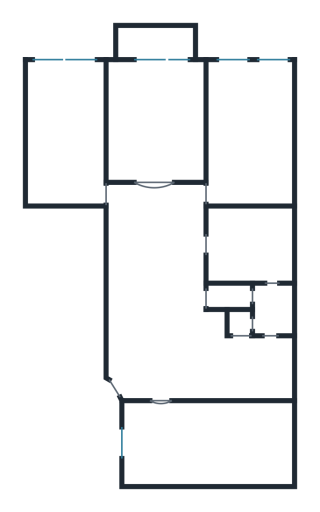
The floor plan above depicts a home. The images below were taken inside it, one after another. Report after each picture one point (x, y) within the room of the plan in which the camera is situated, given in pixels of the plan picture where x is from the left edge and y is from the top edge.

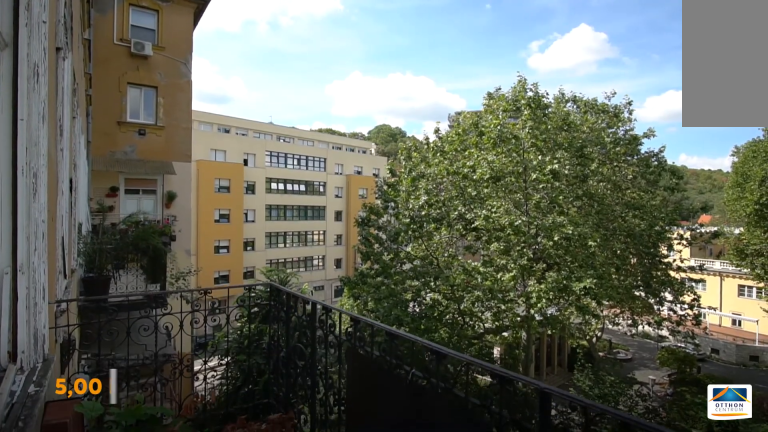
(157, 44)
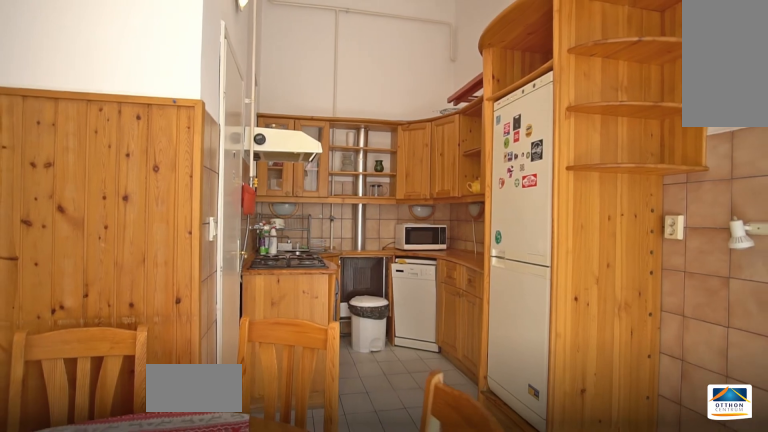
(276, 372)
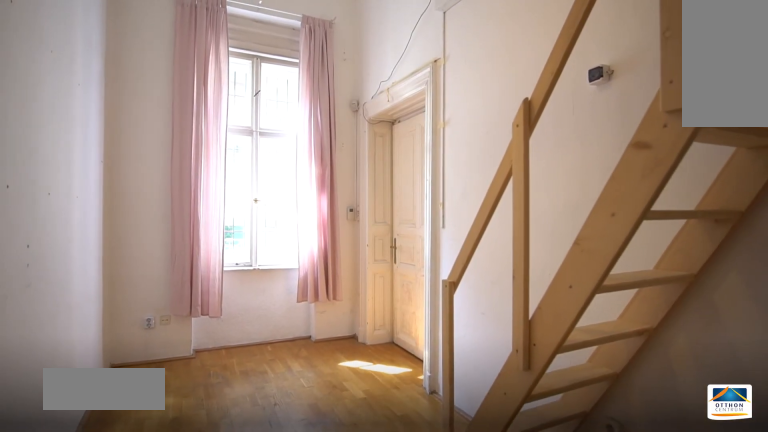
(197, 447)
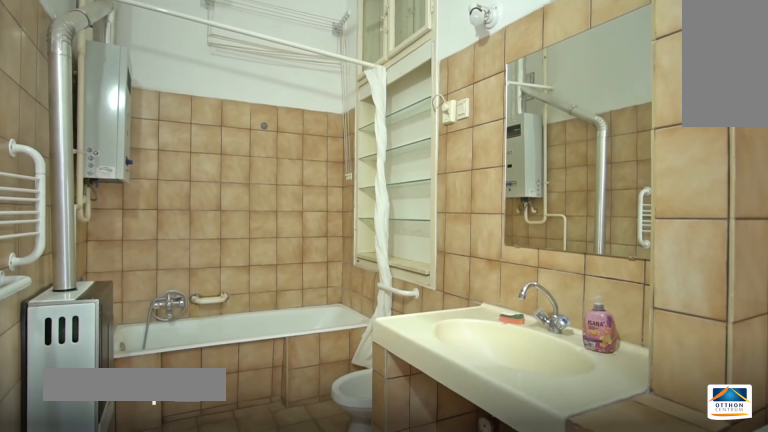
(254, 244)
